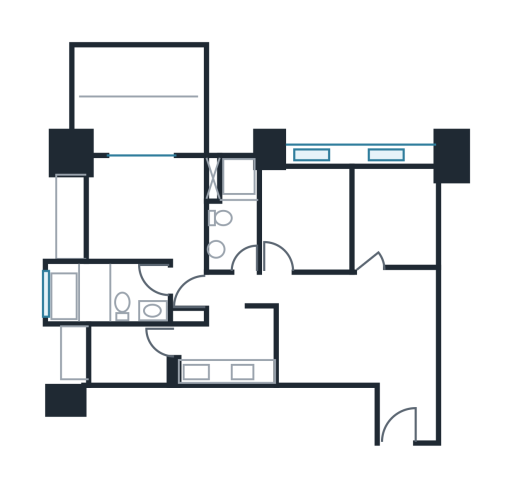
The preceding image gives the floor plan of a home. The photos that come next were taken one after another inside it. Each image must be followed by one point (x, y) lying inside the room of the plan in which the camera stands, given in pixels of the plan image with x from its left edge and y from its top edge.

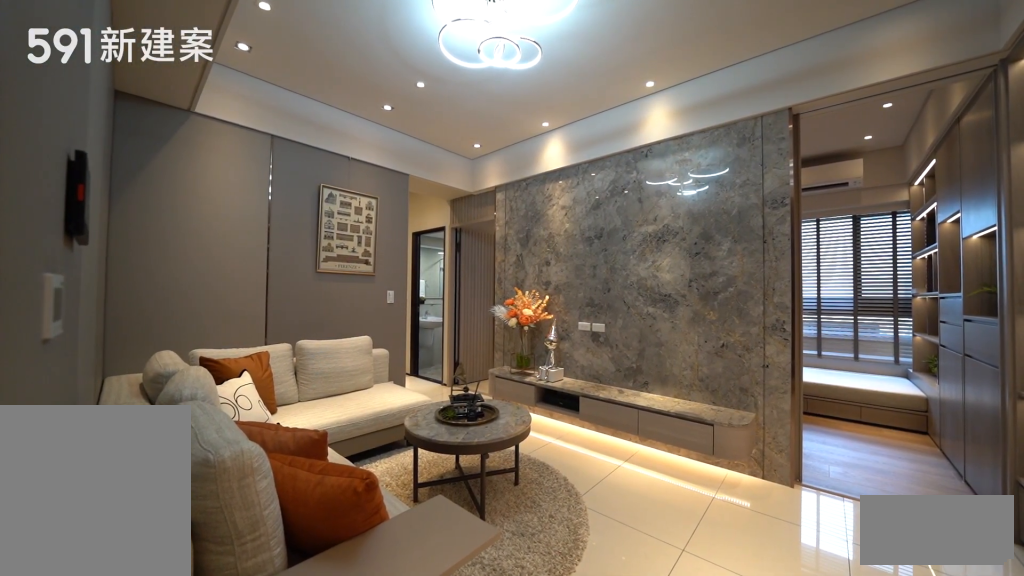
(354, 328)
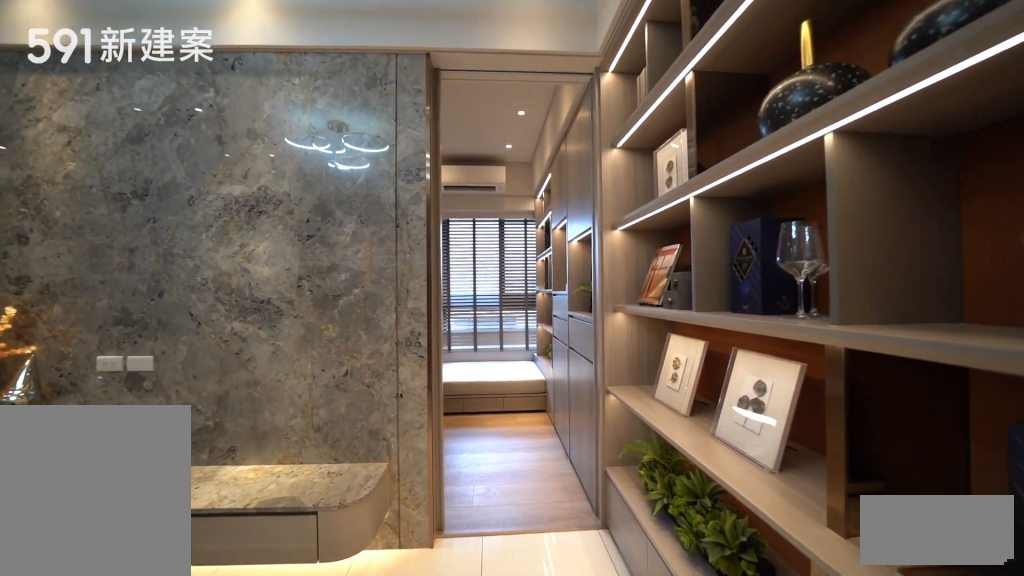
(354, 328)
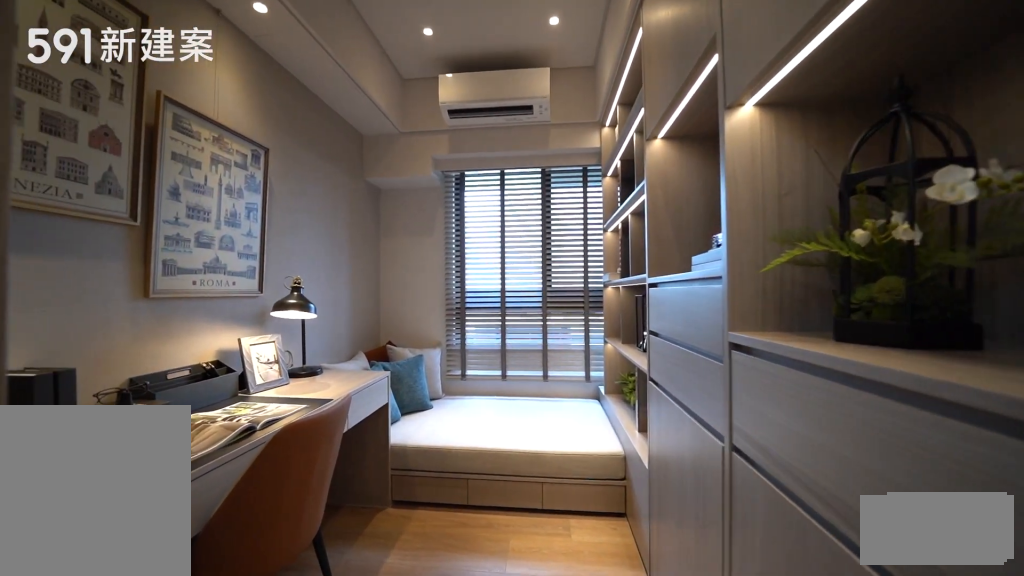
(393, 218)
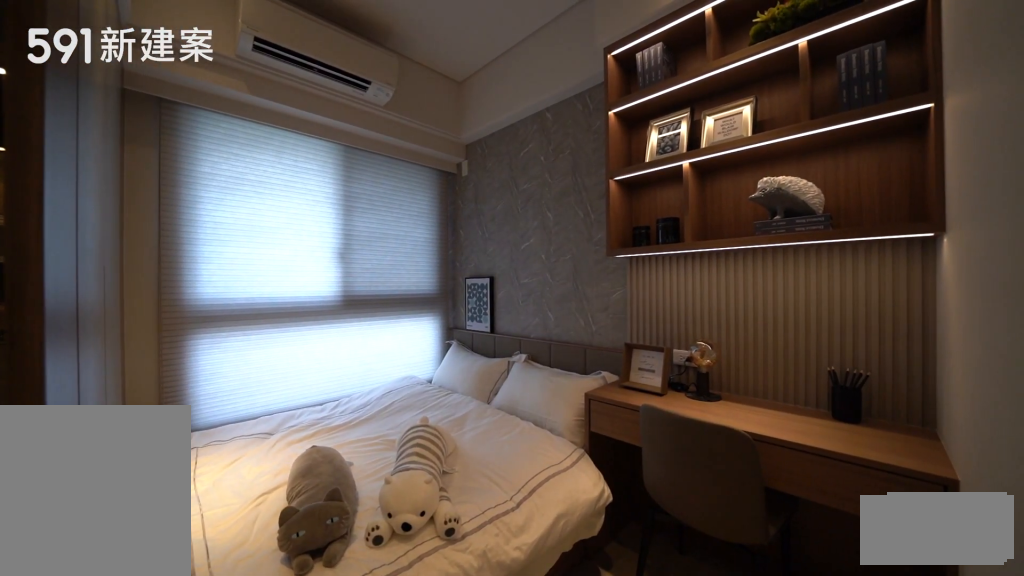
(305, 214)
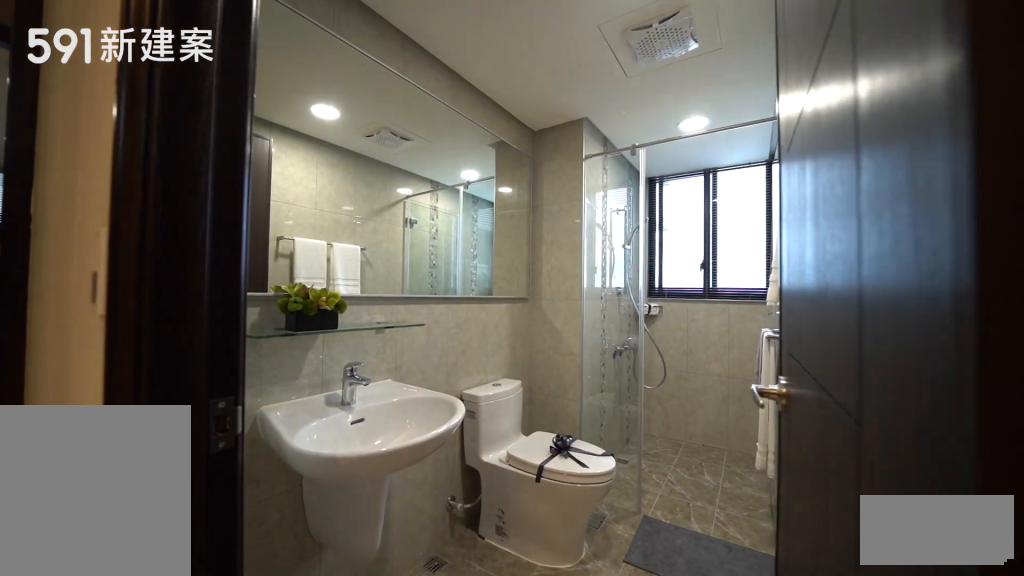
(231, 210)
